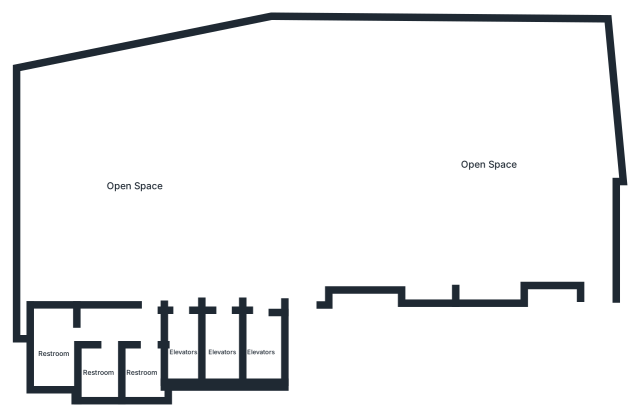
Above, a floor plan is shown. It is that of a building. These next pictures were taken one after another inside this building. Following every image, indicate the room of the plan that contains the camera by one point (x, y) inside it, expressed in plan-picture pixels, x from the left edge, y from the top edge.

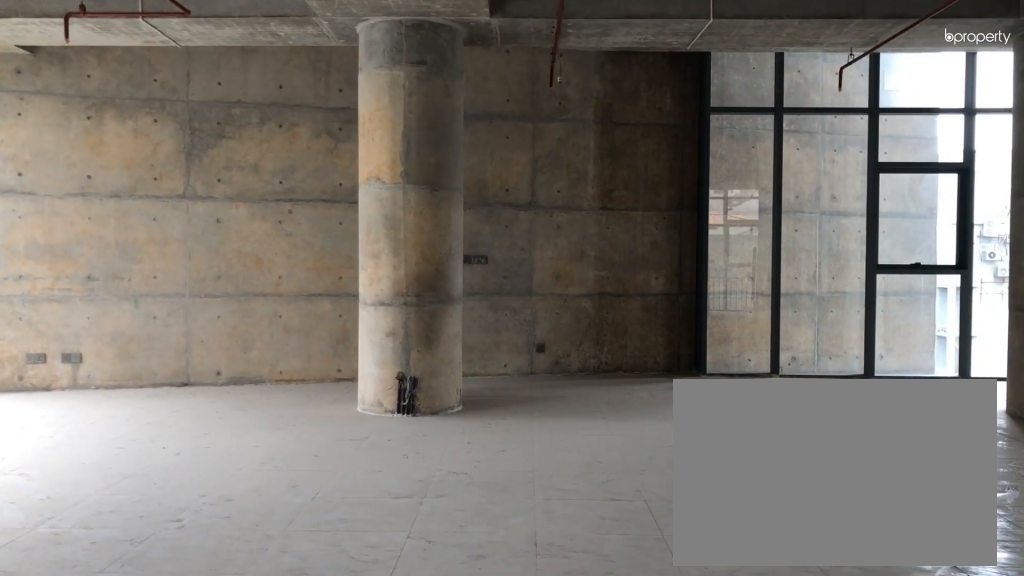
(182, 289)
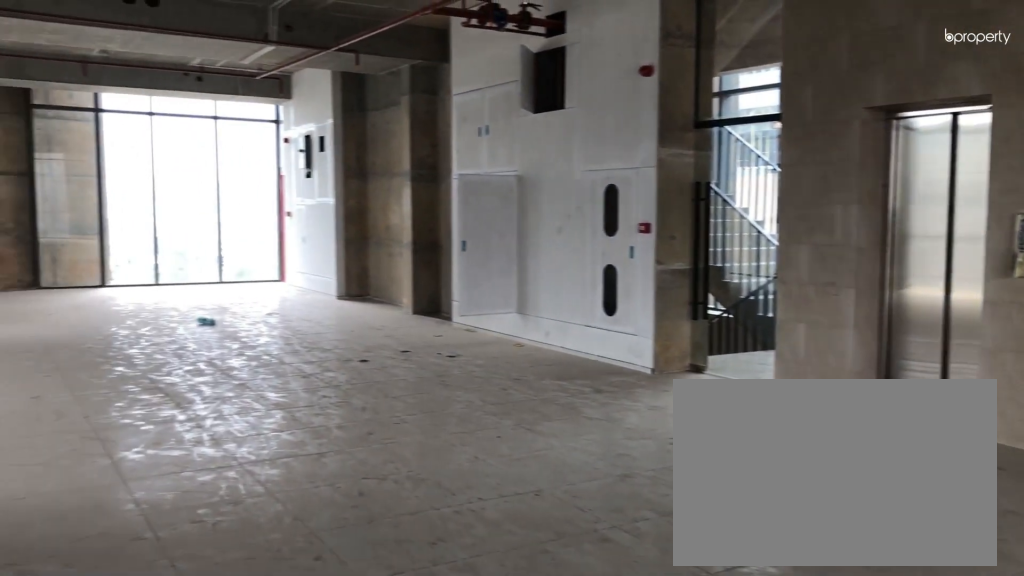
(136, 187)
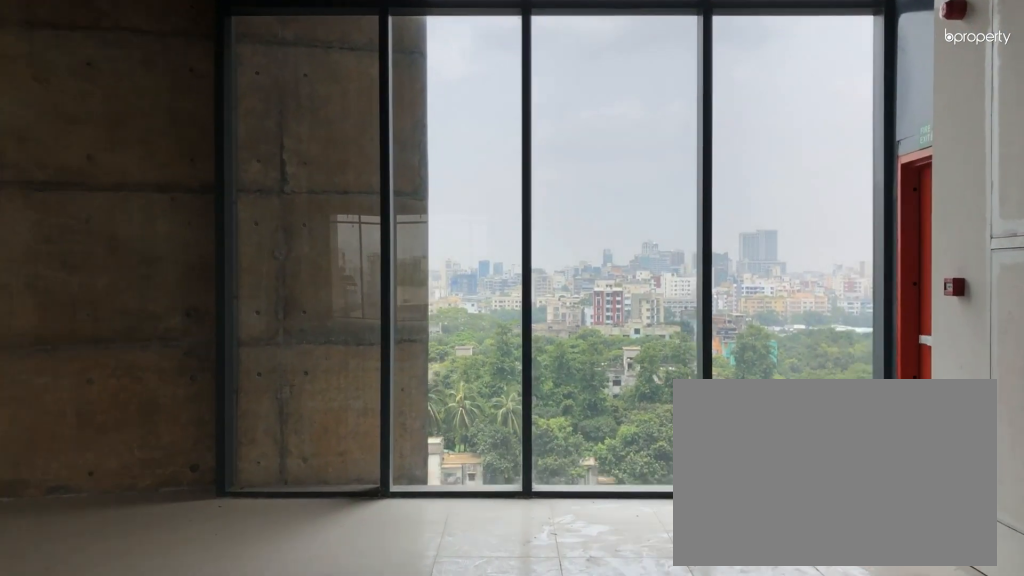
(487, 165)
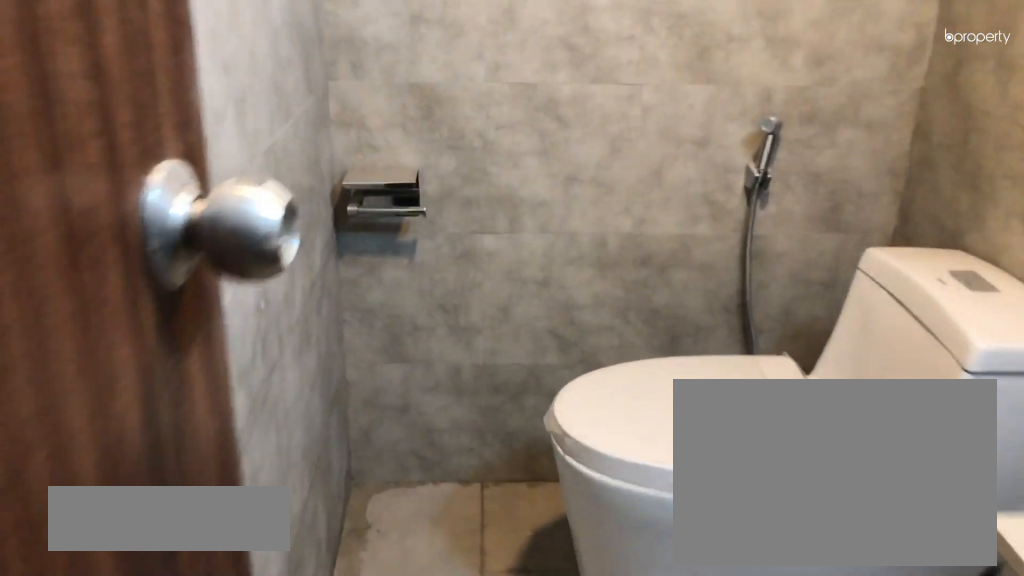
(100, 372)
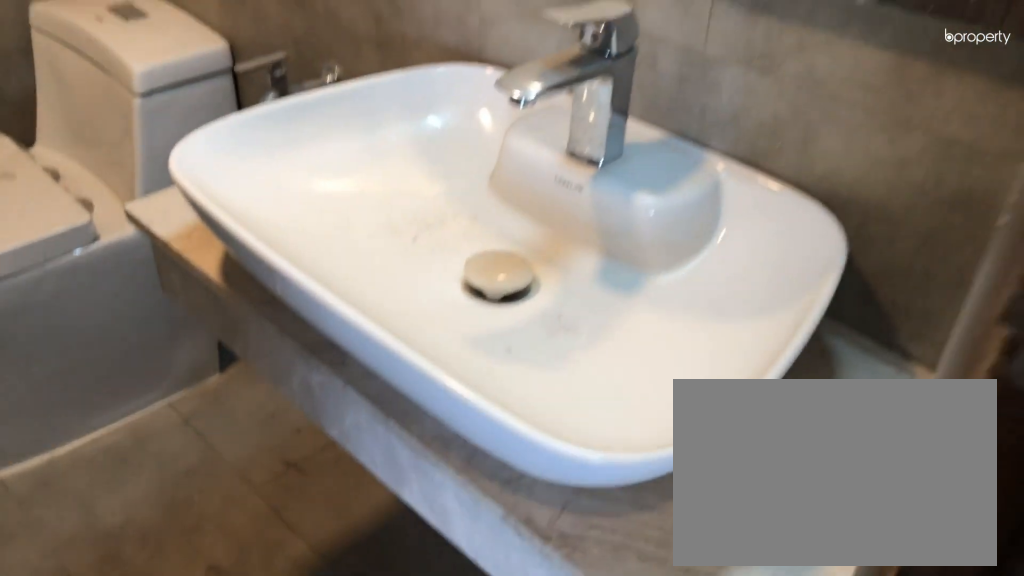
(100, 372)
